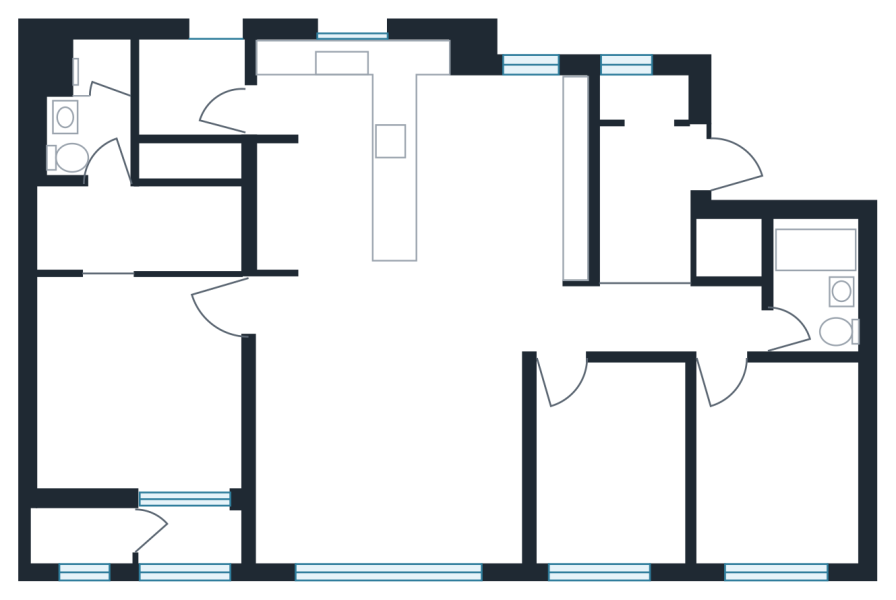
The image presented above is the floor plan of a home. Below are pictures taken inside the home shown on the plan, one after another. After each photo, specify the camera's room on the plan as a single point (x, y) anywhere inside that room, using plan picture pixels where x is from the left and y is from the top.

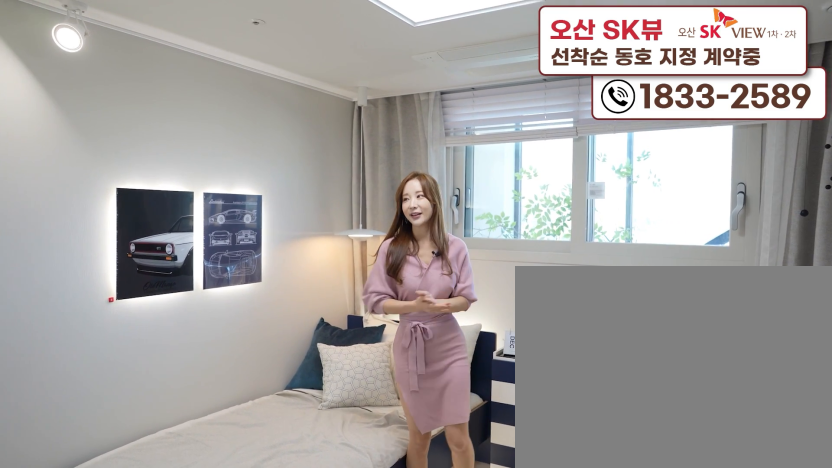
(769, 510)
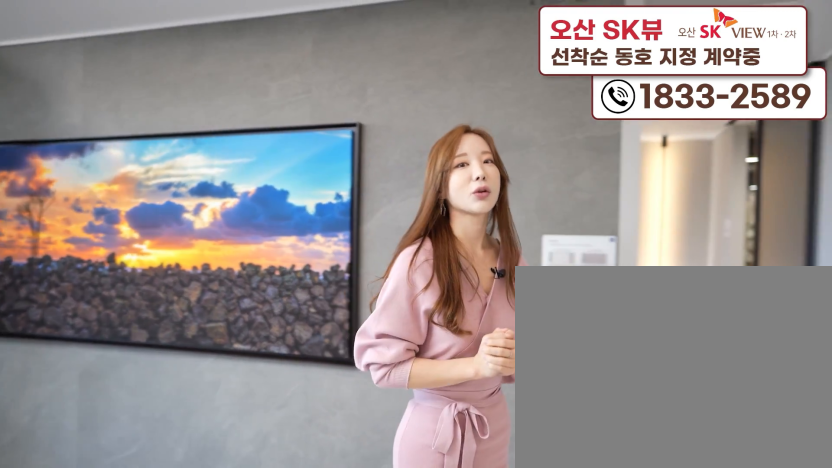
(393, 494)
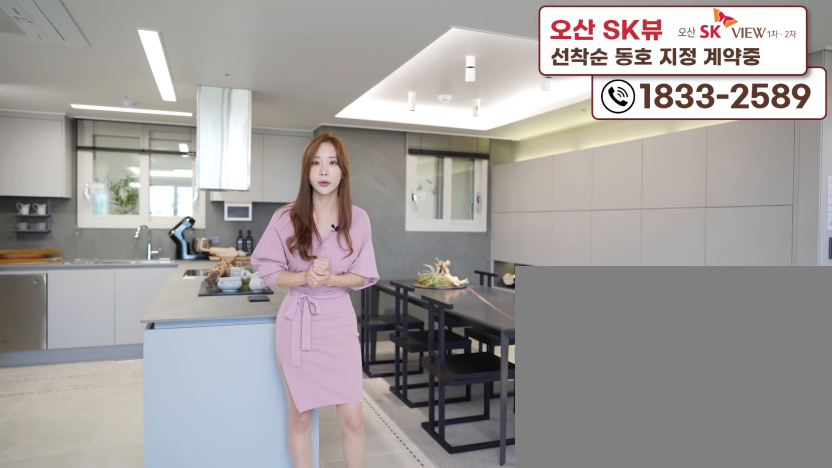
(357, 284)
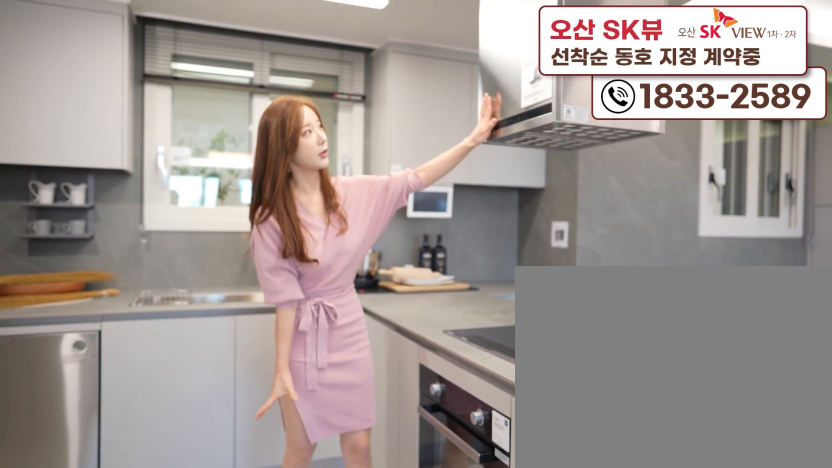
(357, 284)
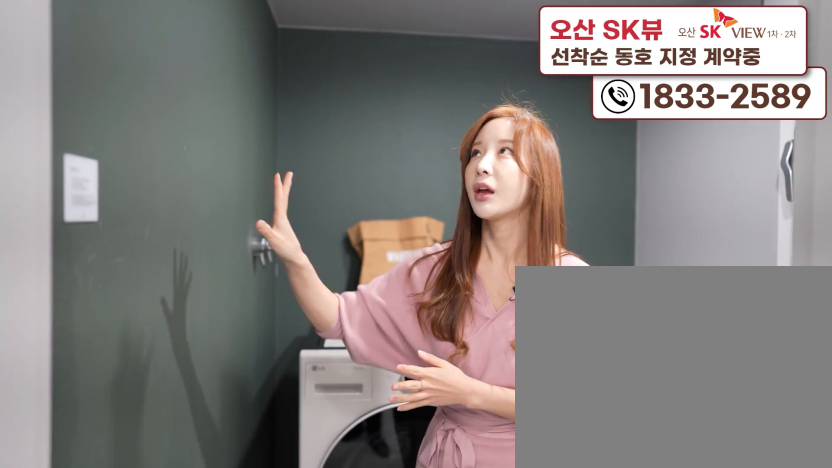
(203, 102)
